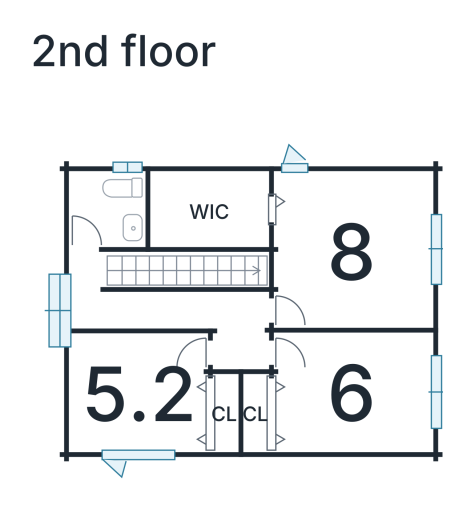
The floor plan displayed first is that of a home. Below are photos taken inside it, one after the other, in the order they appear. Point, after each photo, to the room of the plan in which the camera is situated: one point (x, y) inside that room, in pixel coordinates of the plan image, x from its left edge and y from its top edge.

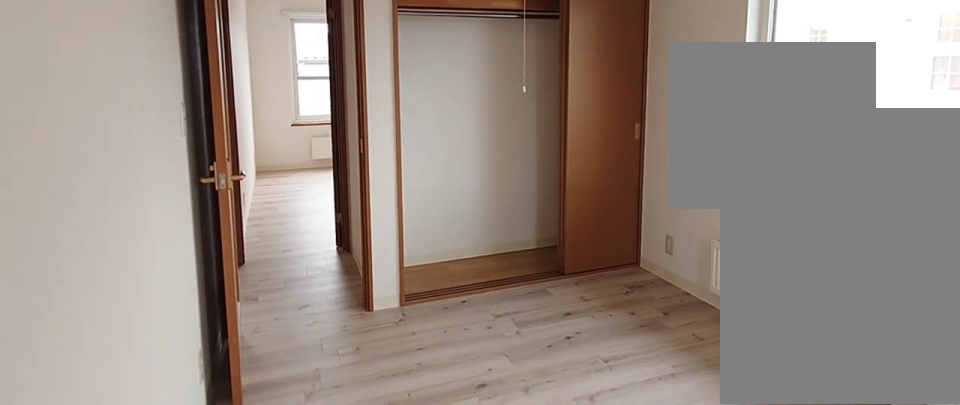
(143, 410)
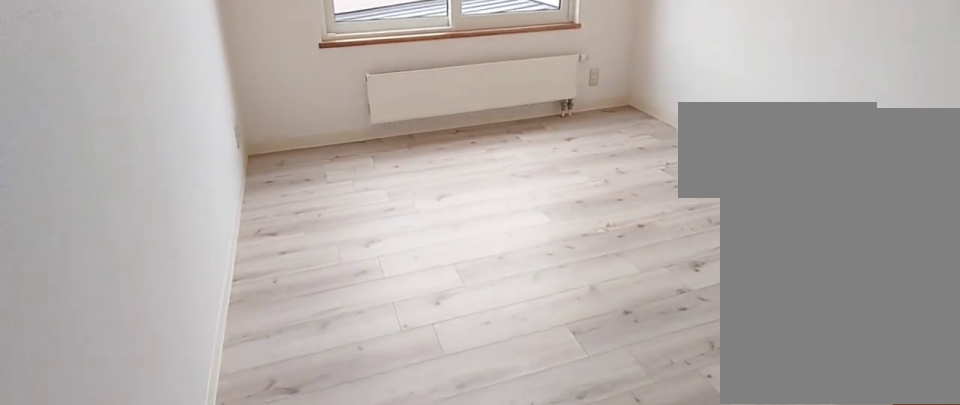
(349, 399)
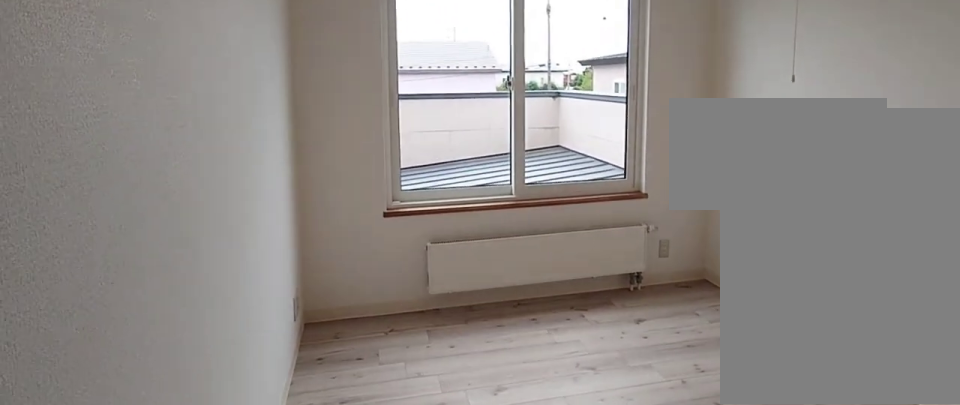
(349, 399)
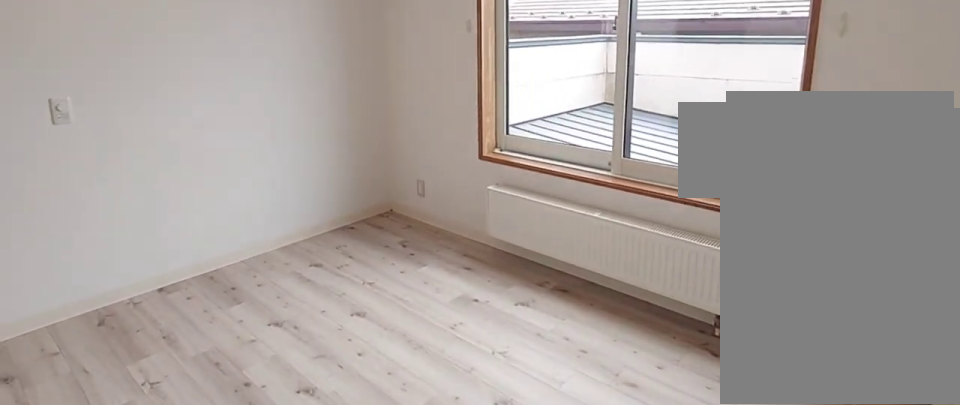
(349, 254)
